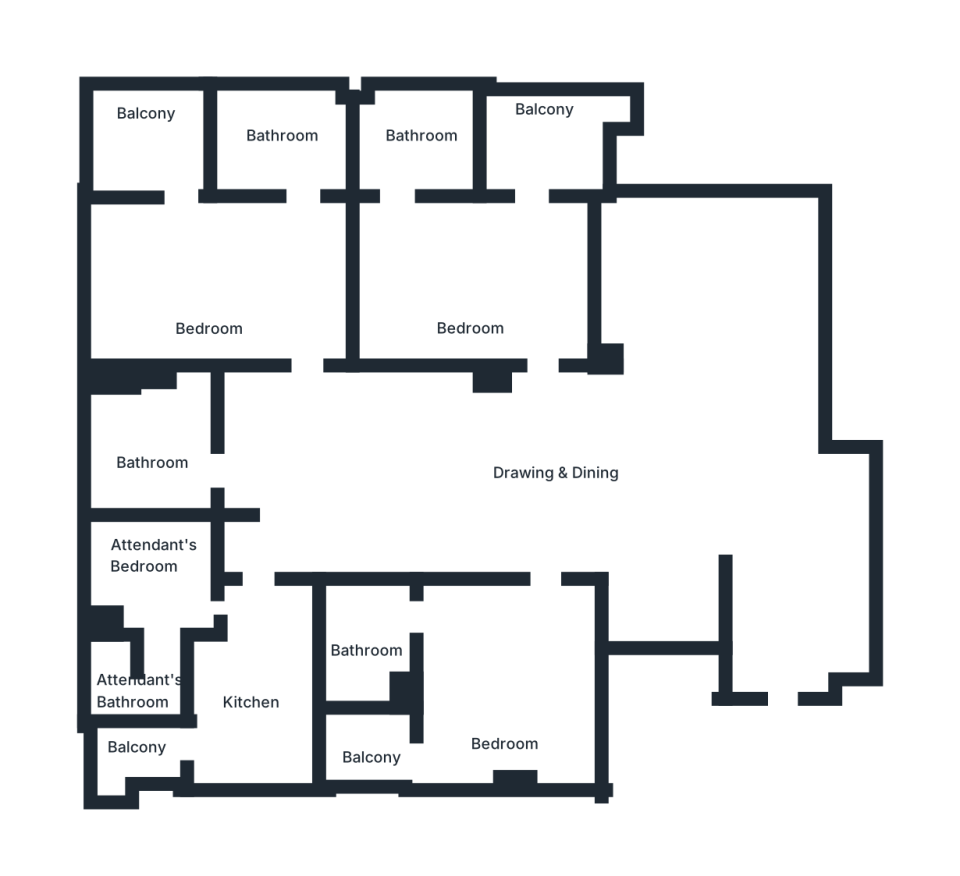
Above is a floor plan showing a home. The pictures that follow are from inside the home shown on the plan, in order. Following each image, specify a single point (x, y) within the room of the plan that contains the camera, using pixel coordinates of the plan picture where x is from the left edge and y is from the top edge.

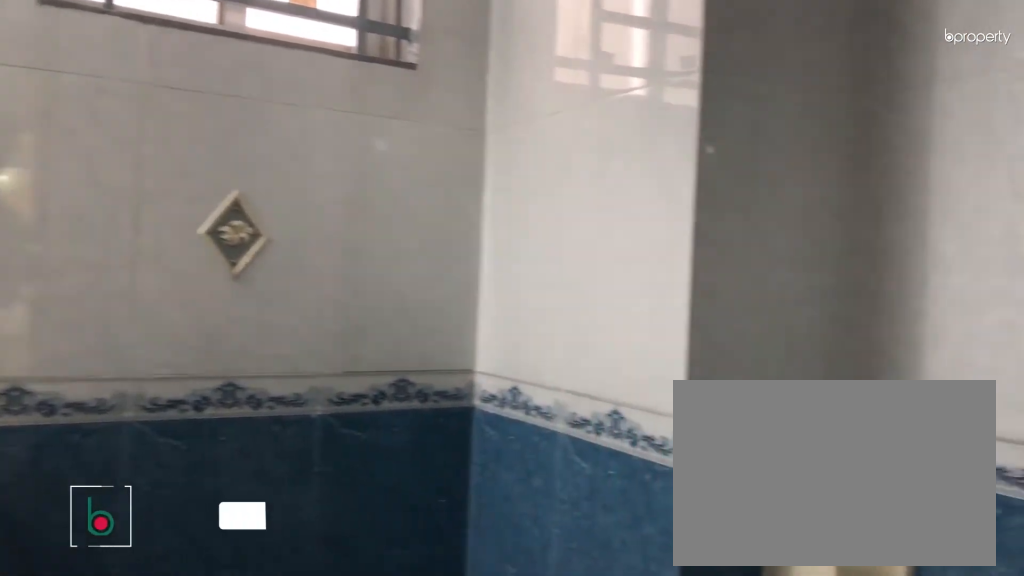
(153, 448)
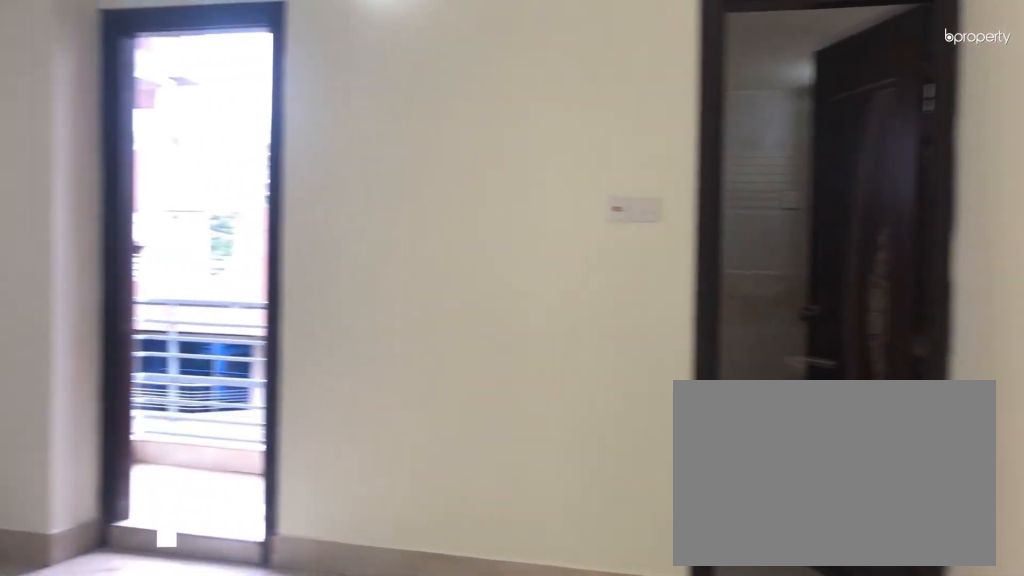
(220, 304)
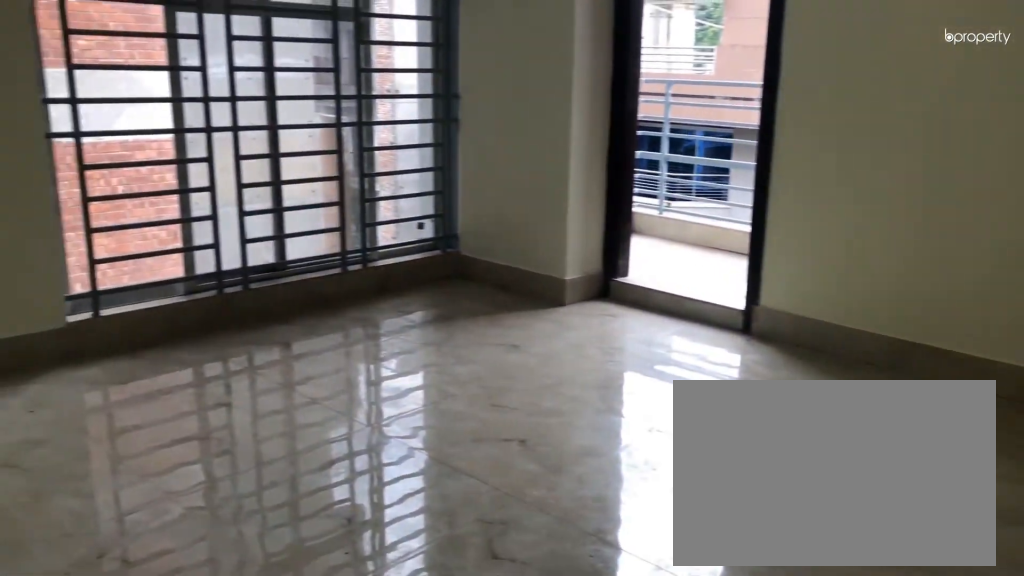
(220, 303)
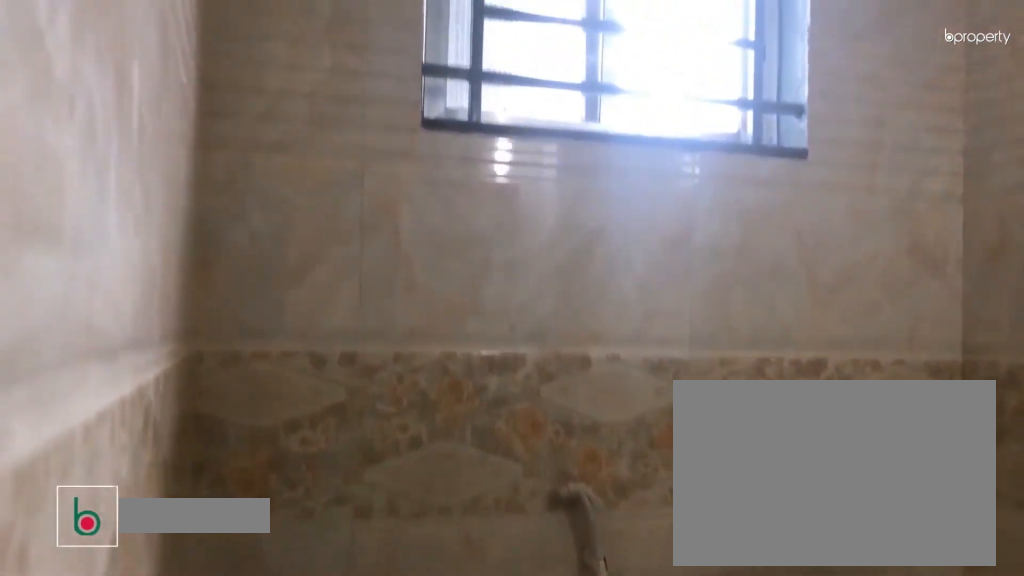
(275, 147)
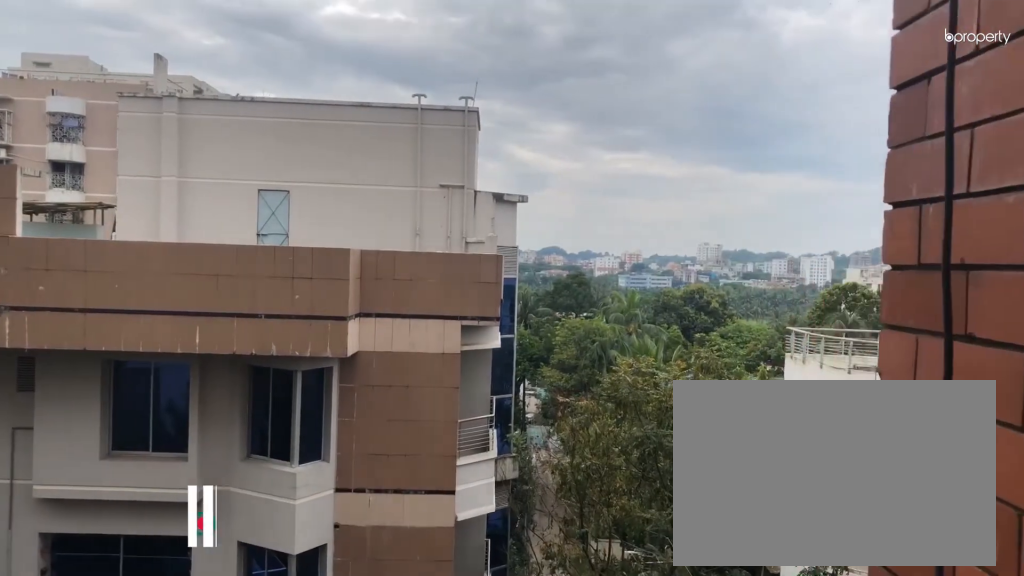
(146, 138)
